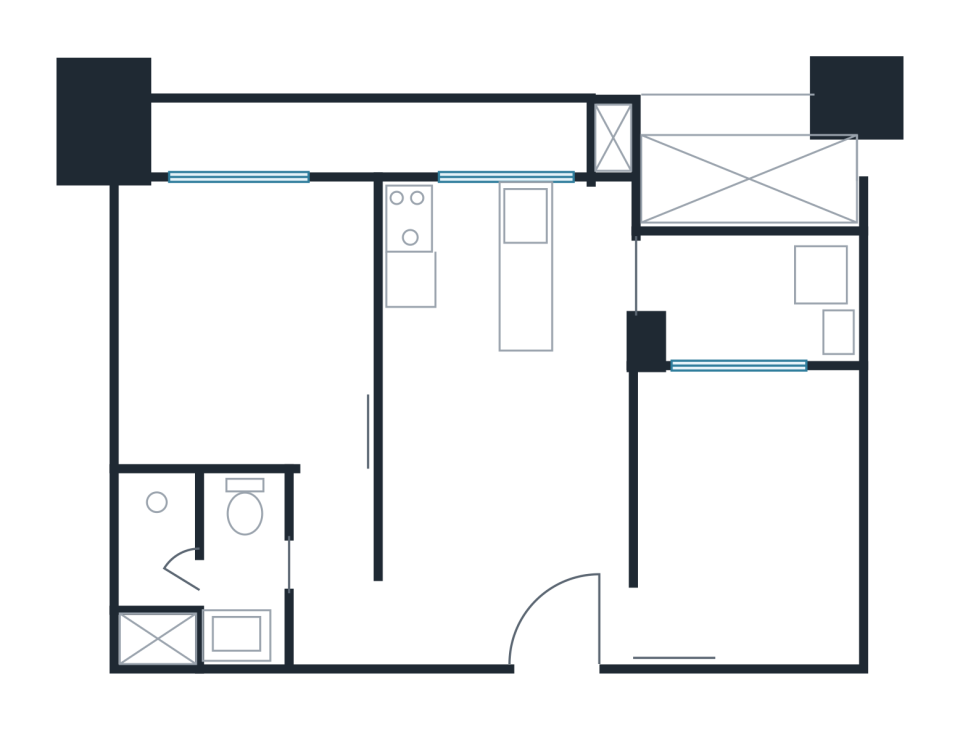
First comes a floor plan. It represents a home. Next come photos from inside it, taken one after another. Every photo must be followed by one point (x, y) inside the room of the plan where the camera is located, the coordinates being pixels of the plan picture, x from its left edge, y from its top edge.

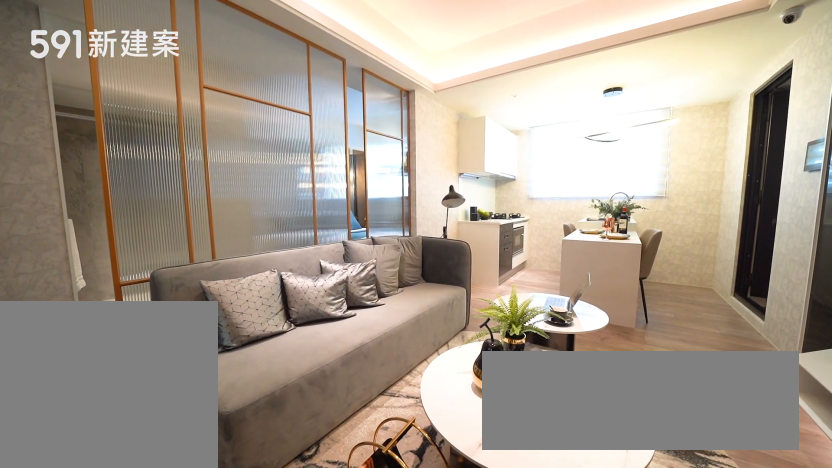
(504, 468)
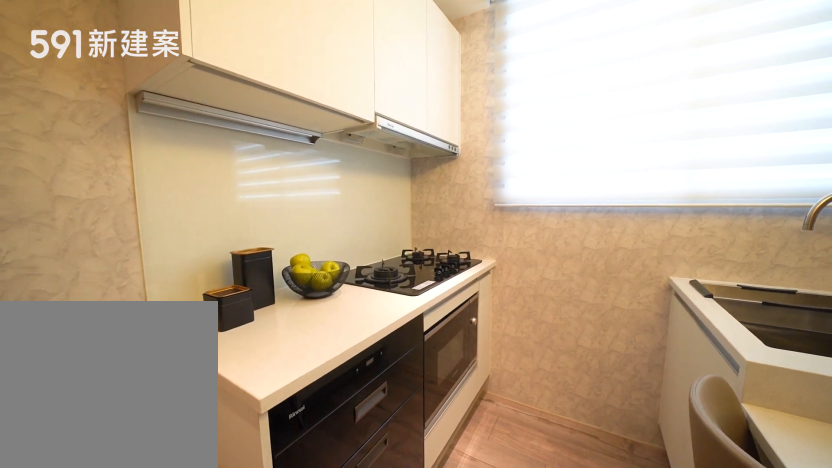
(456, 260)
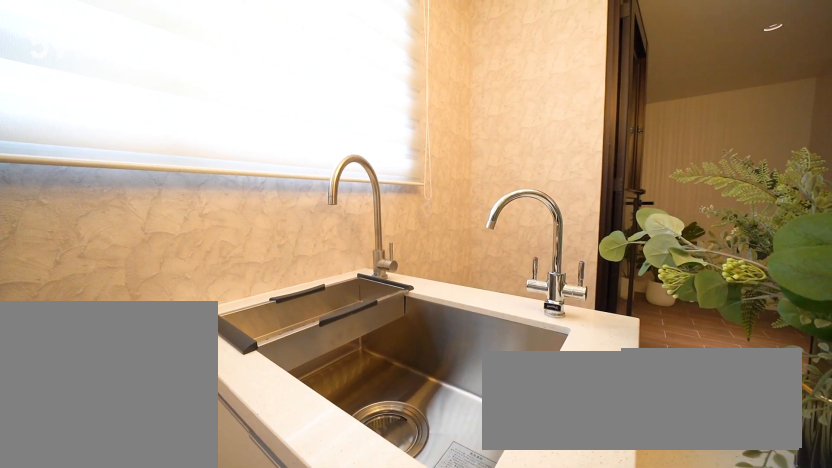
(456, 260)
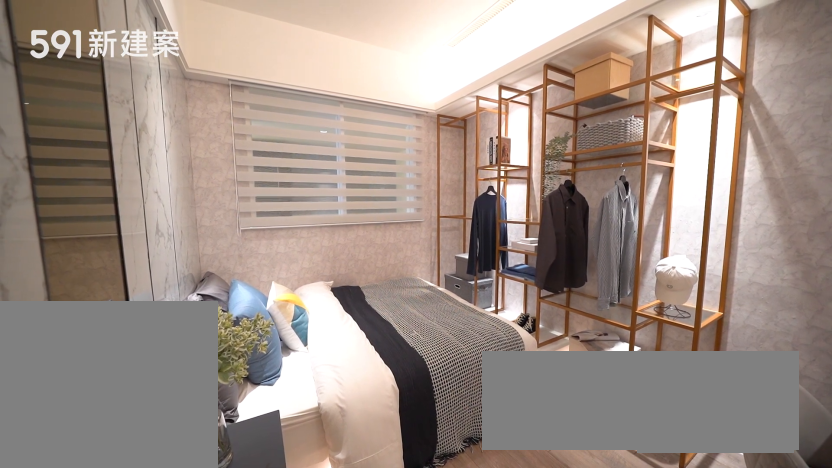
(754, 509)
